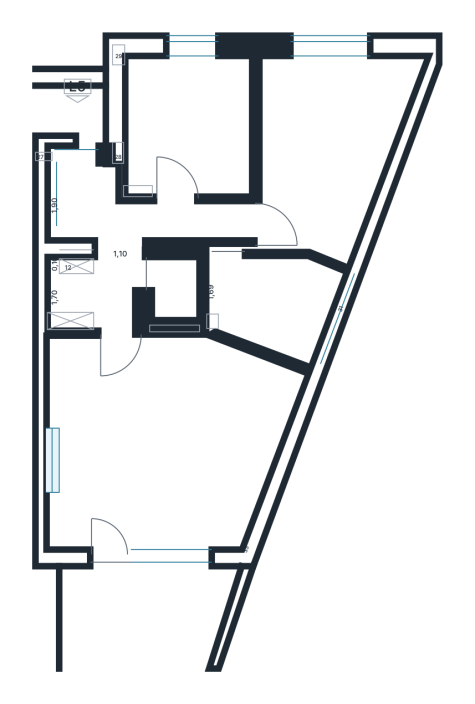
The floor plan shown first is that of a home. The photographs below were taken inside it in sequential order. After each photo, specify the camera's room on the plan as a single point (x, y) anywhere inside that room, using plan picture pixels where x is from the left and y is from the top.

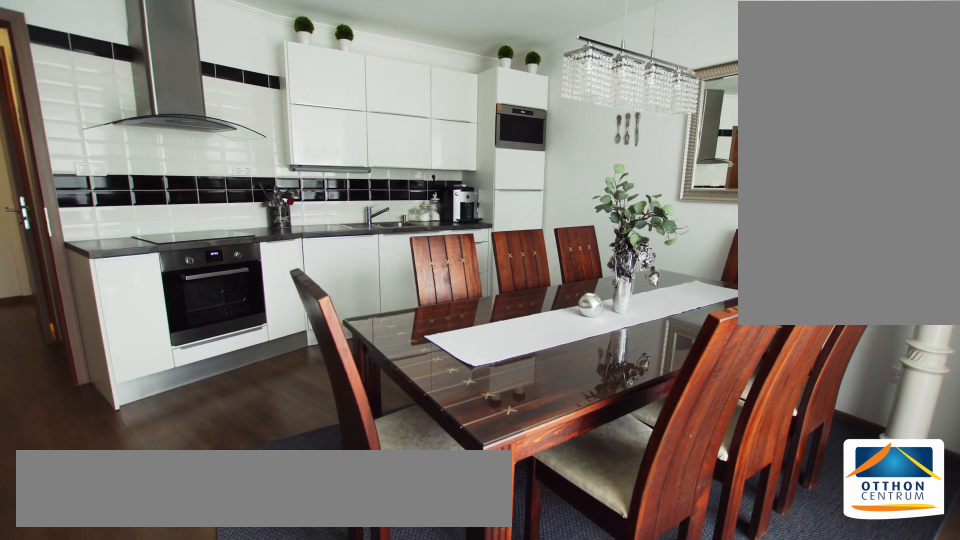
(165, 443)
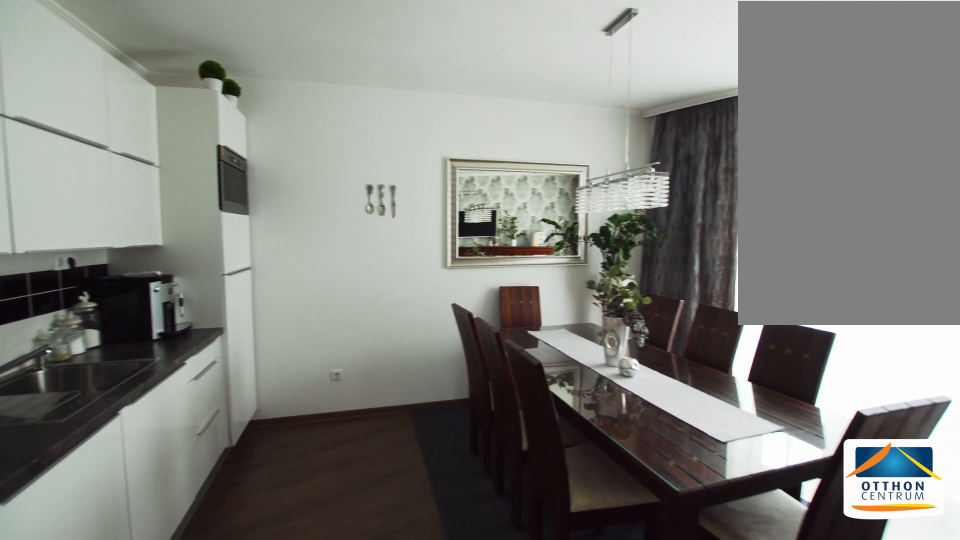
(165, 444)
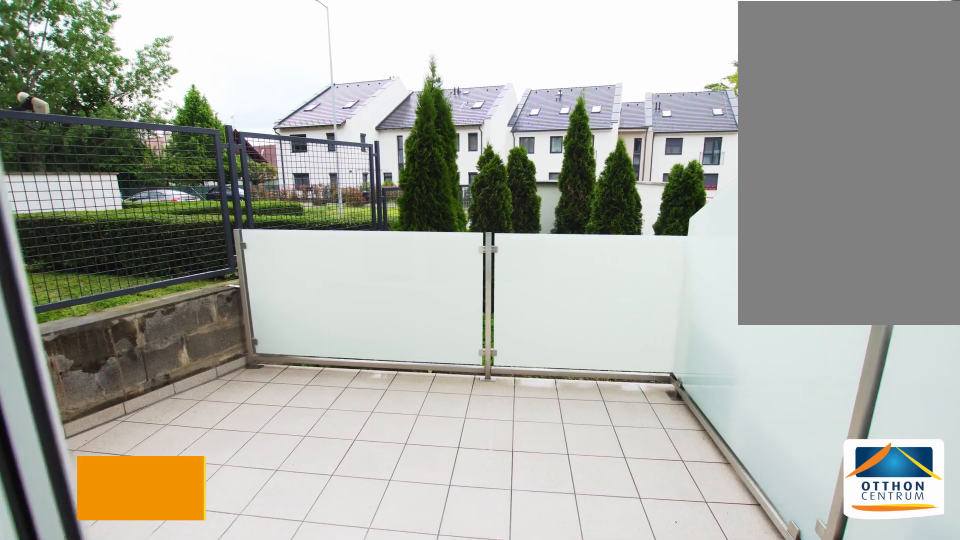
(165, 620)
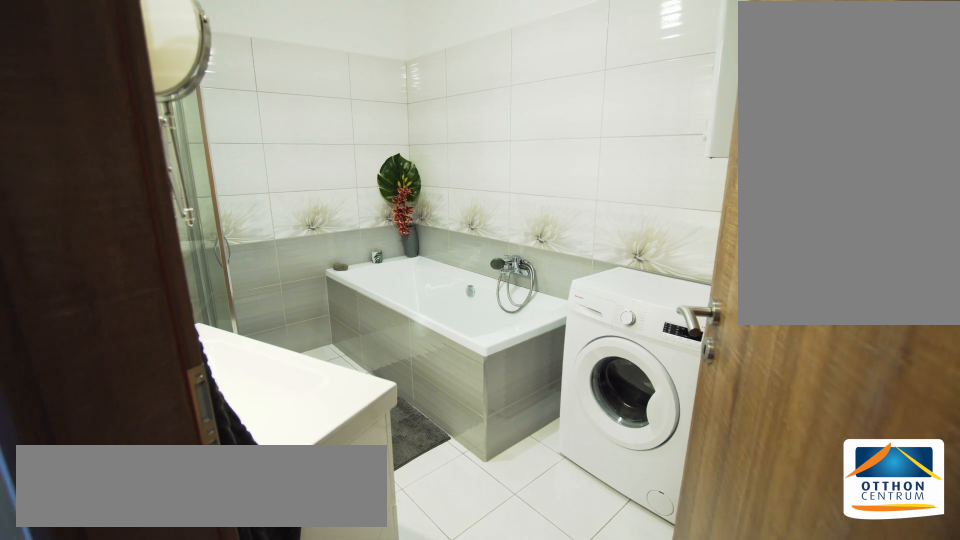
(284, 300)
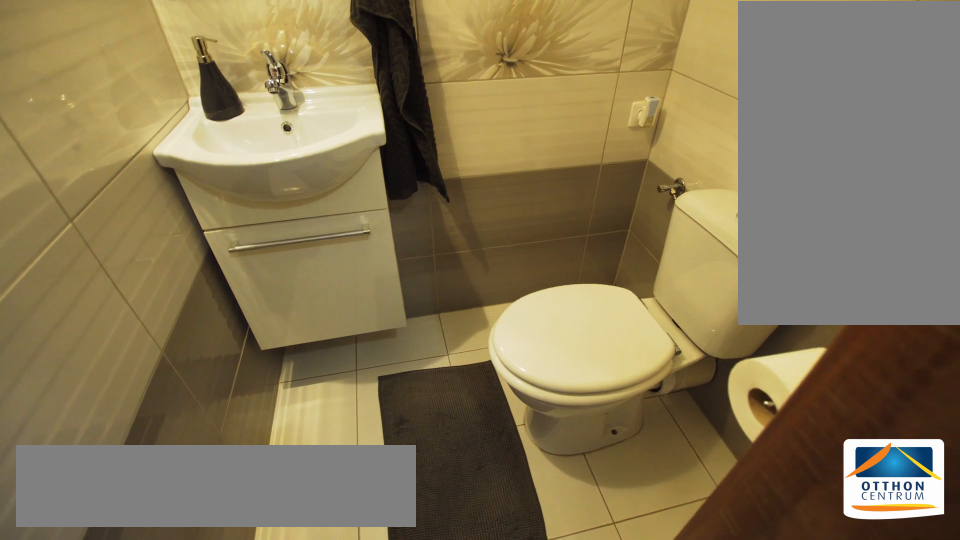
(172, 285)
